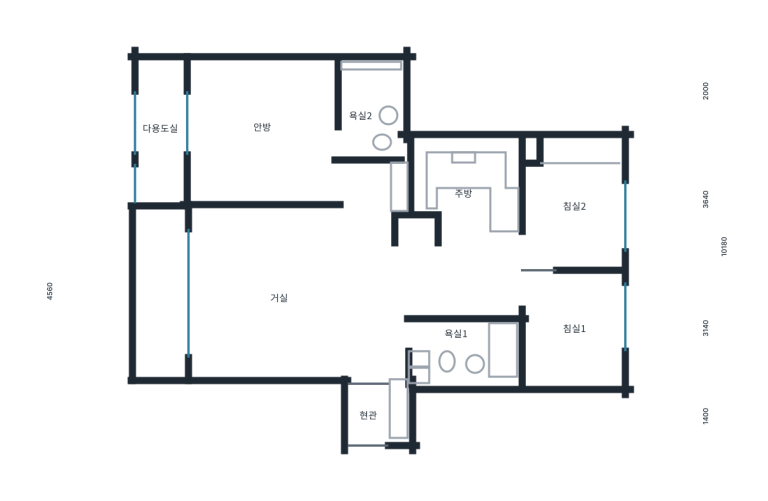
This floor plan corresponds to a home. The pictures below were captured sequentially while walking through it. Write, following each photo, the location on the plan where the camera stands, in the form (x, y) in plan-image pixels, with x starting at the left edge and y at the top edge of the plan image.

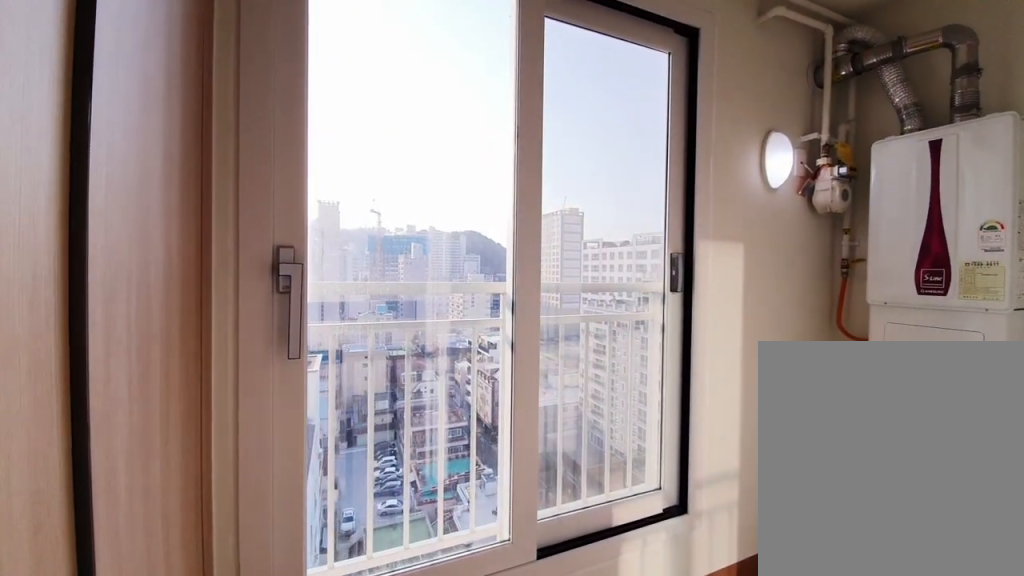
(181, 149)
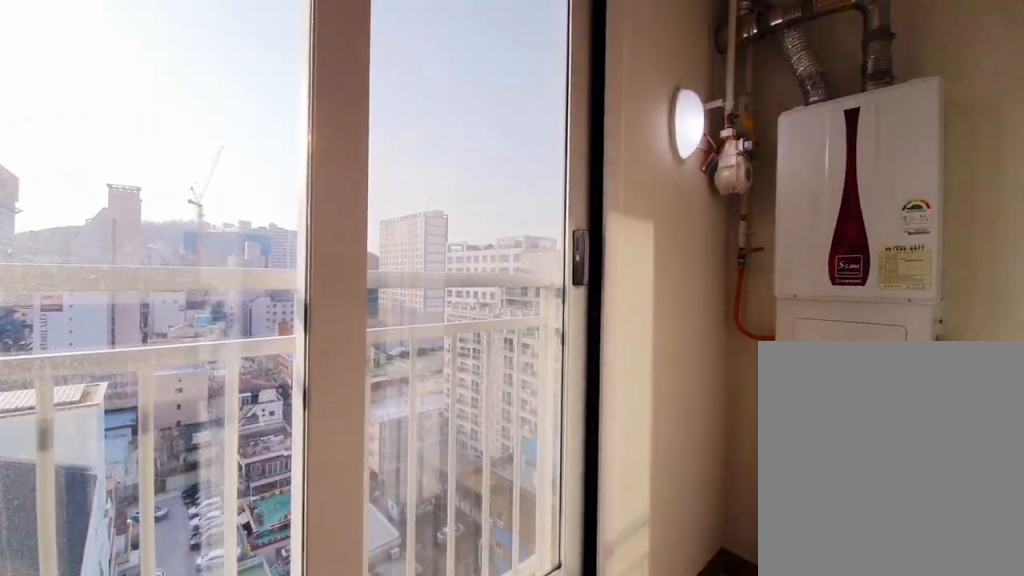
(180, 148)
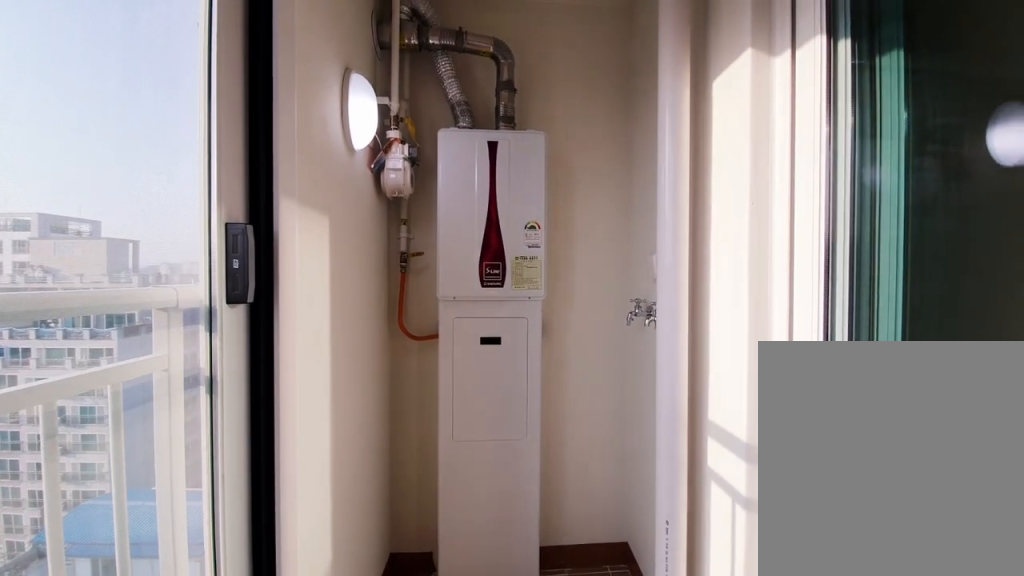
(181, 150)
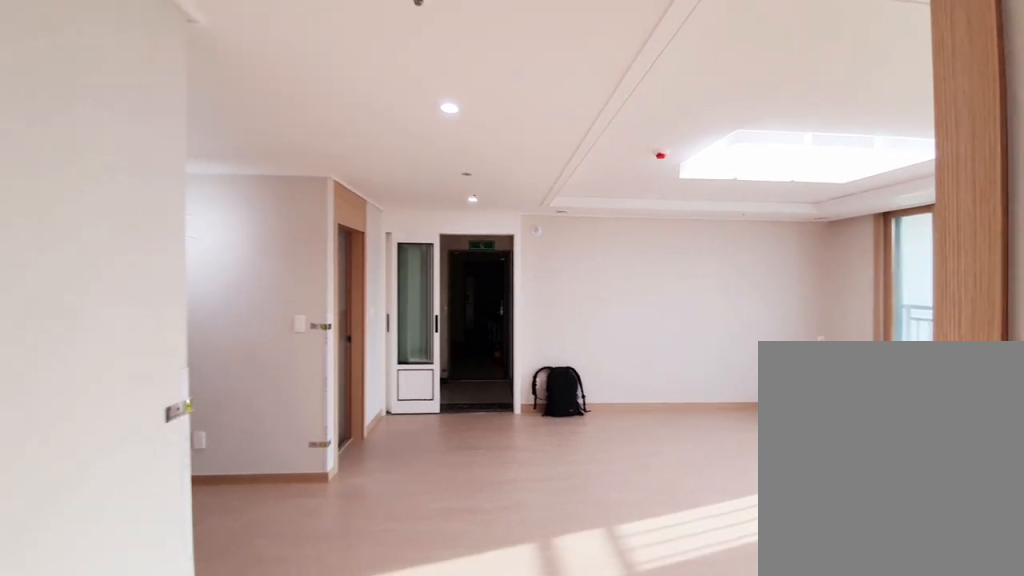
(363, 199)
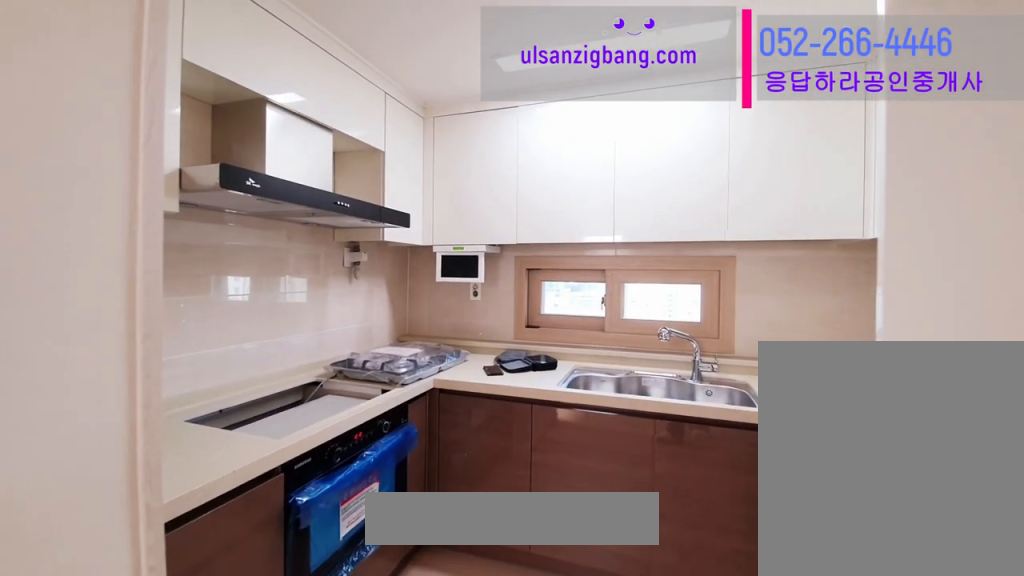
(469, 201)
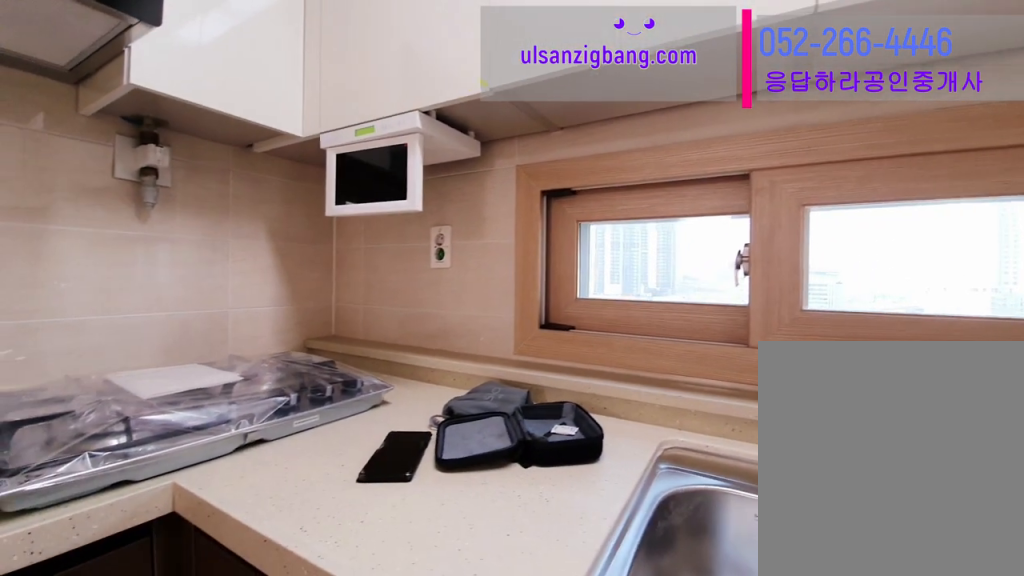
(469, 202)
